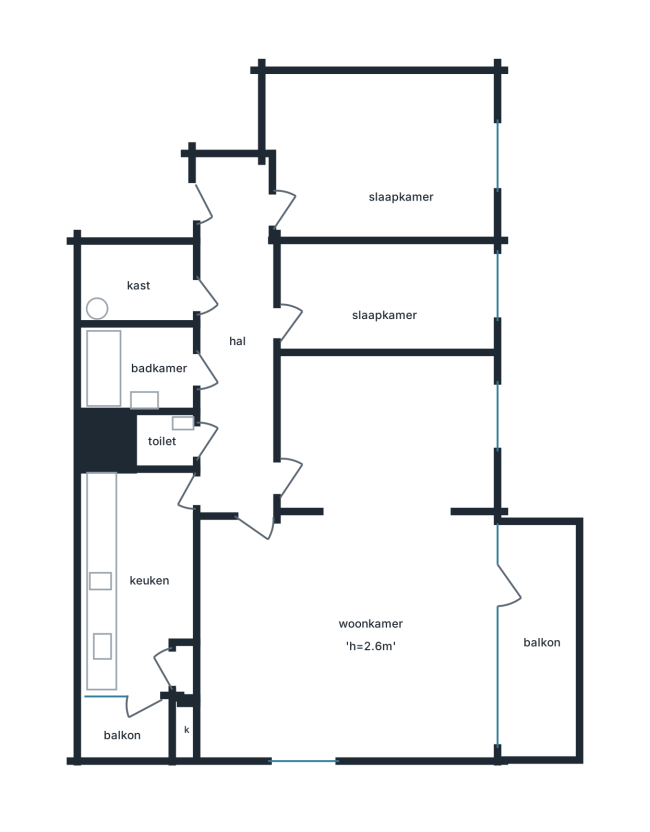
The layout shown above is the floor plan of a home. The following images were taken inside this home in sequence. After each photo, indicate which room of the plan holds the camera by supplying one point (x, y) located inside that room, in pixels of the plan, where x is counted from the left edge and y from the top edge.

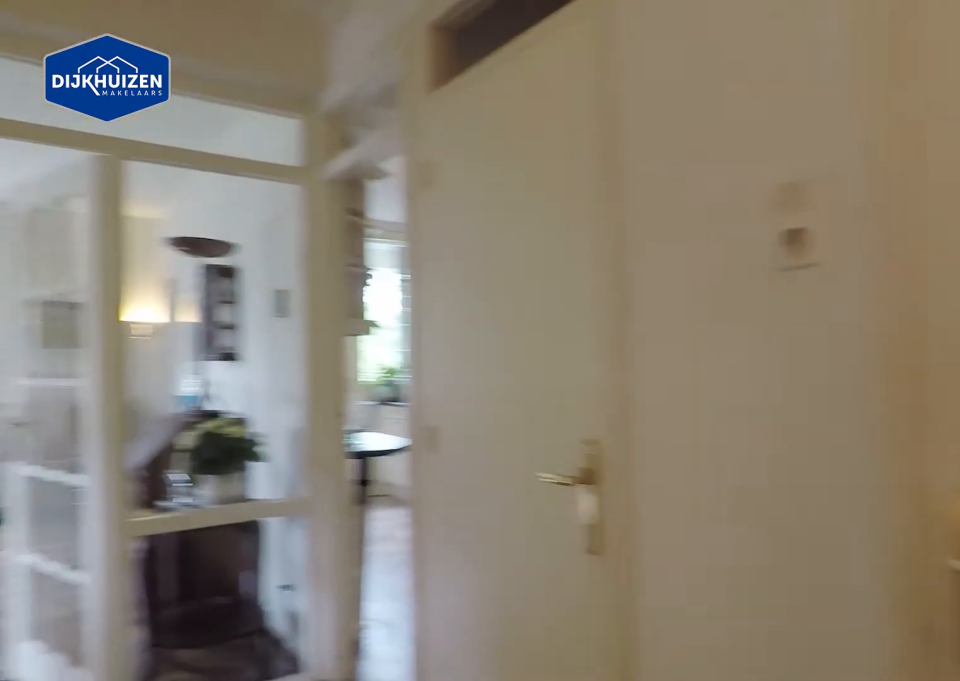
(237, 341)
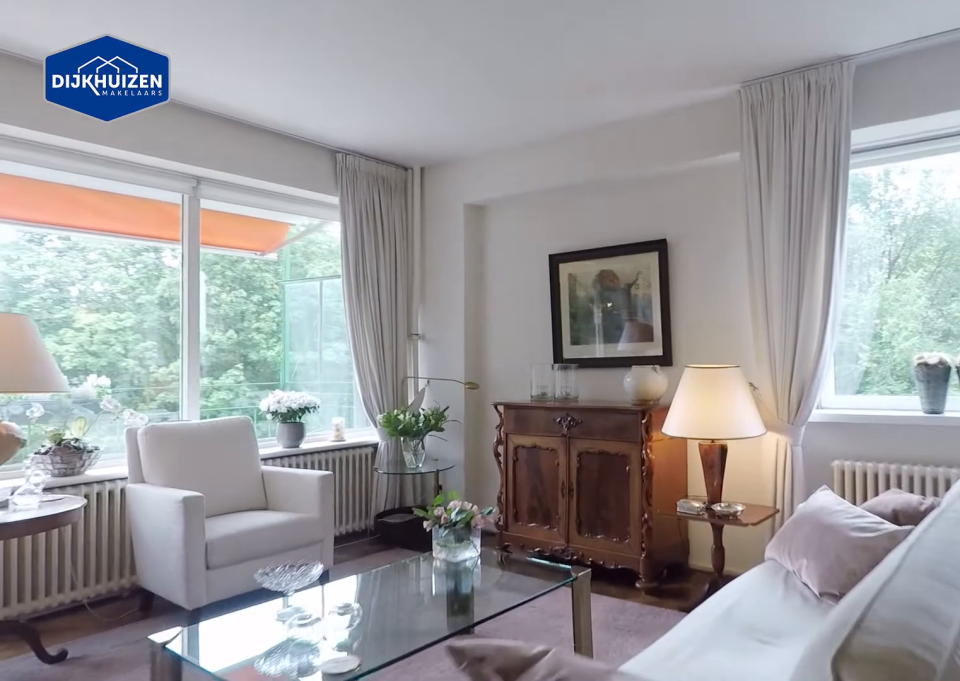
(357, 570)
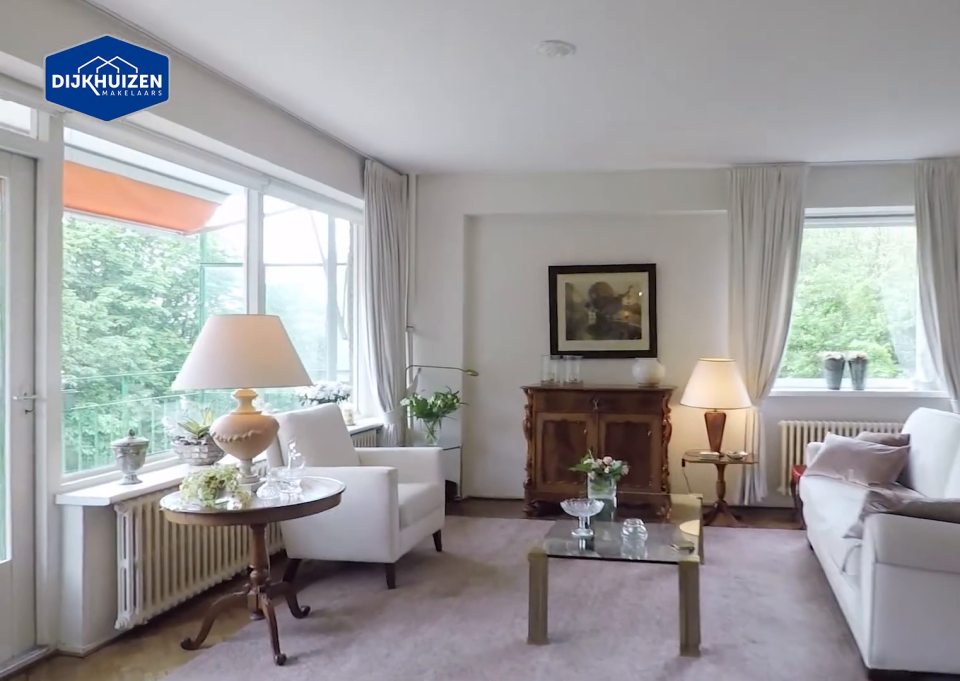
(357, 570)
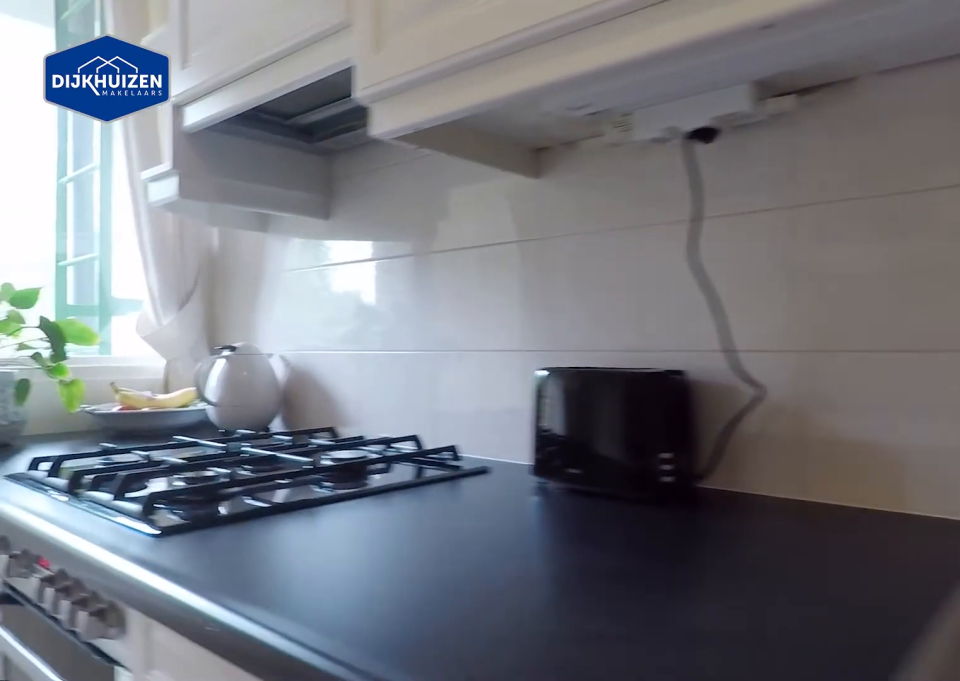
(131, 578)
